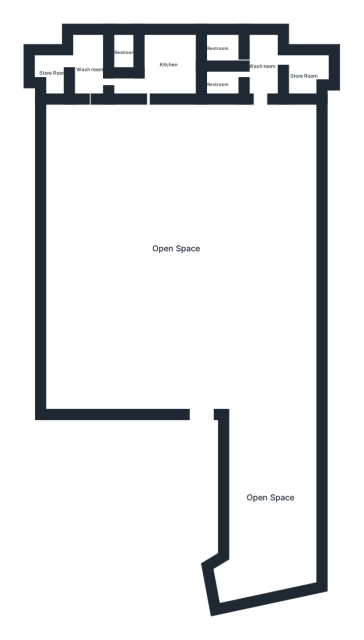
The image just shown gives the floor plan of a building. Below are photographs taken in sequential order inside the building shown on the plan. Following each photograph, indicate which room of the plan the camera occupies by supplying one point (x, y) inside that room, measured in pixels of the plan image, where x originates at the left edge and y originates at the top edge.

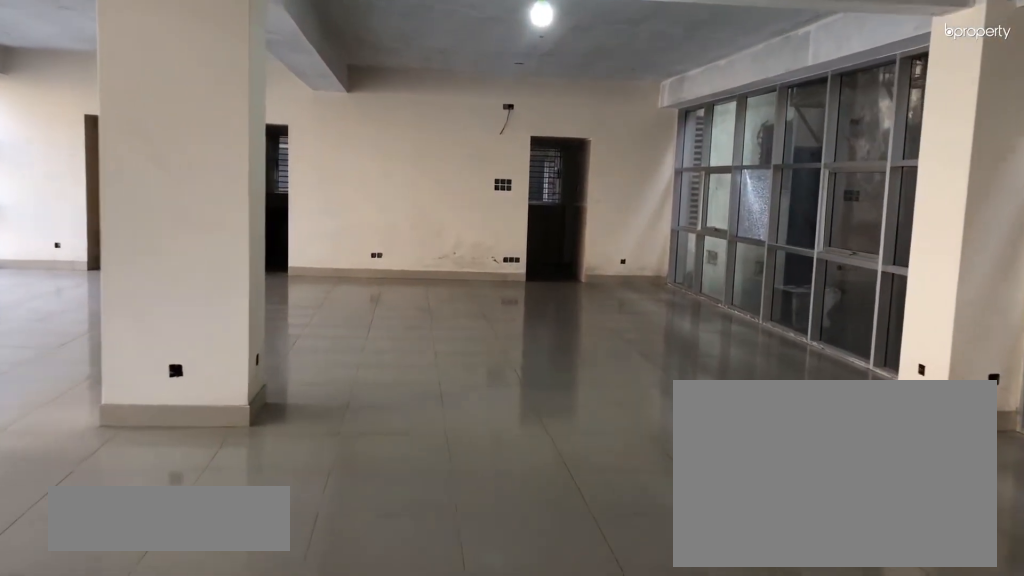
(174, 247)
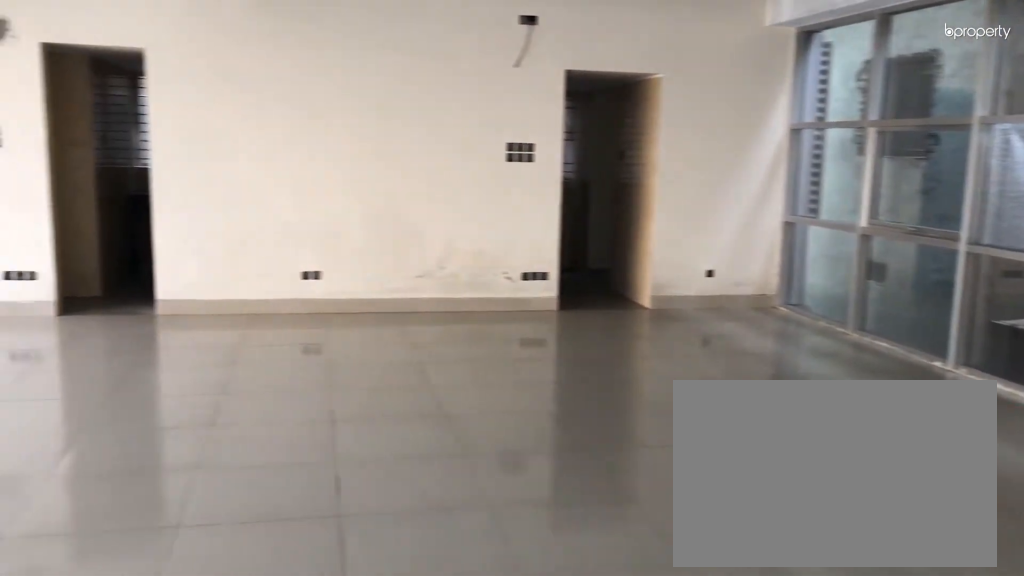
(174, 247)
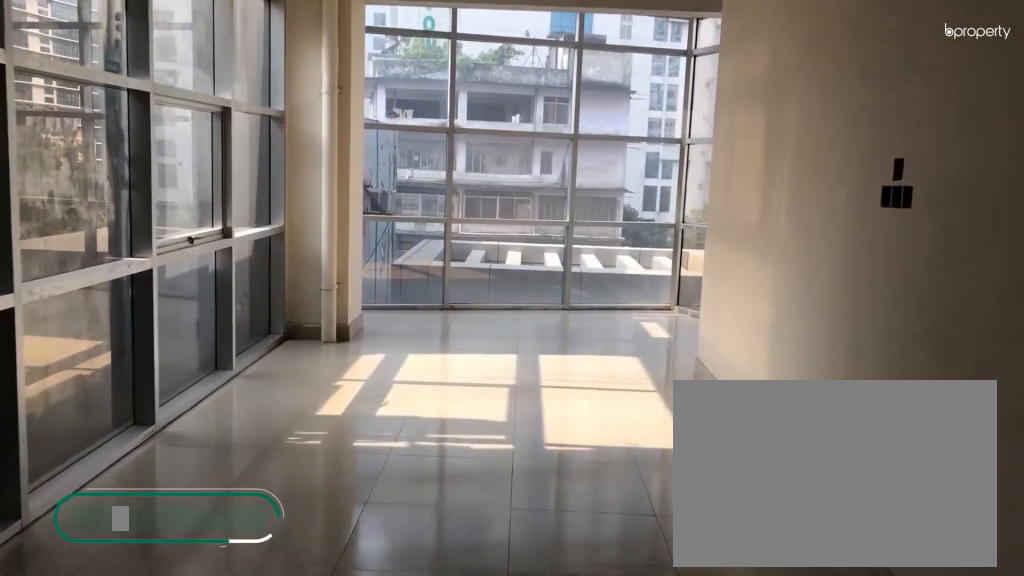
(273, 503)
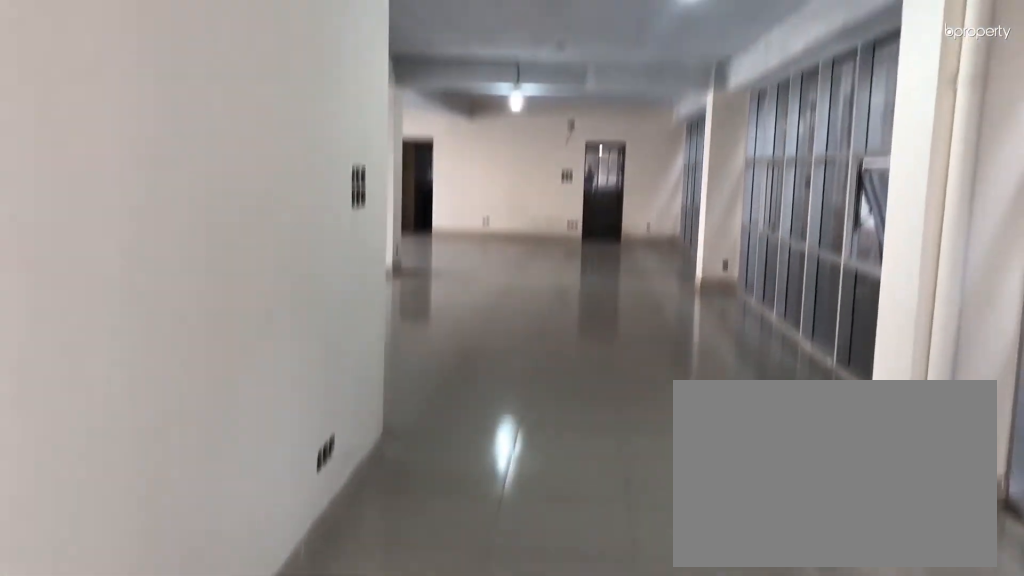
(273, 503)
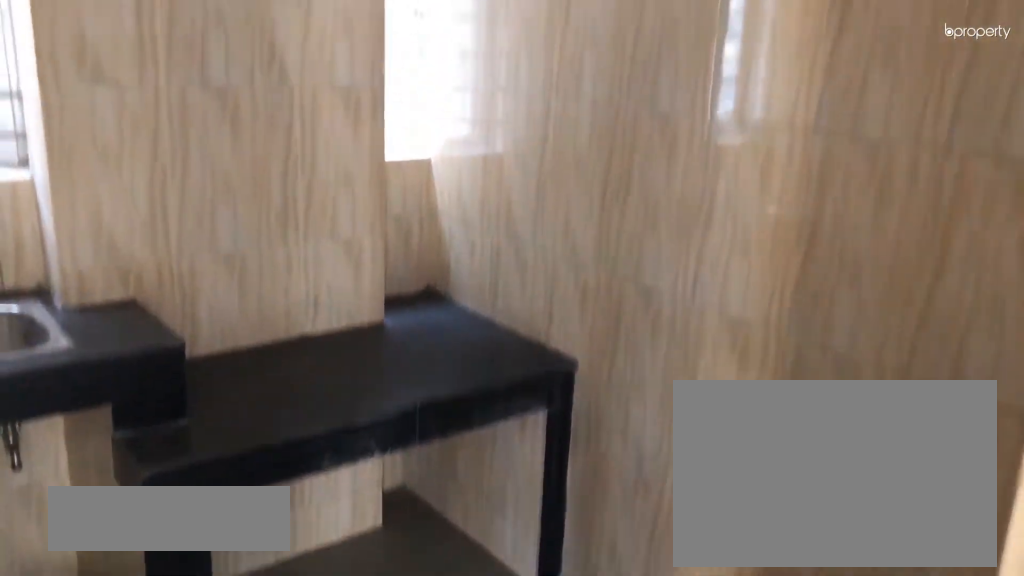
(170, 64)
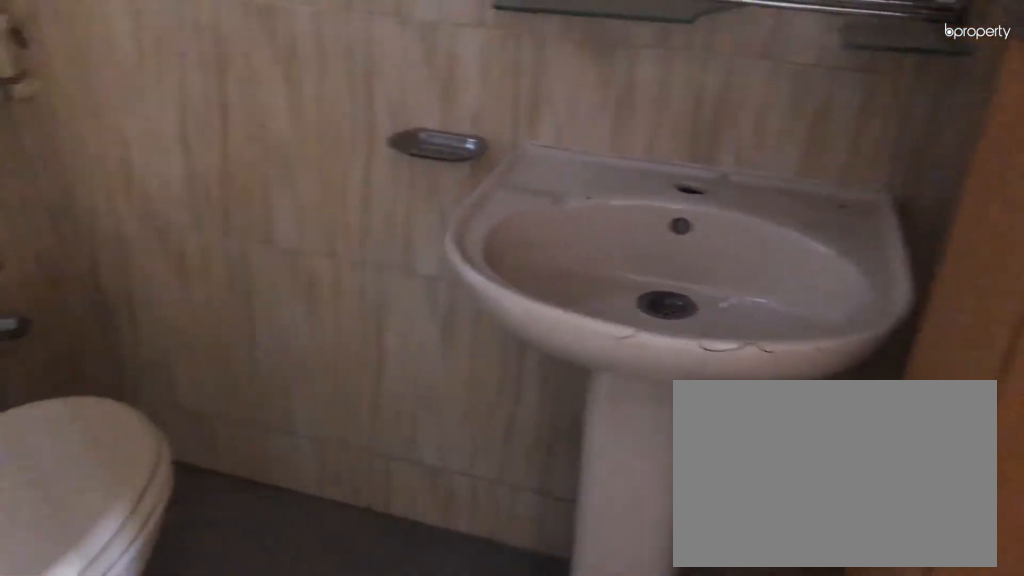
(126, 53)
